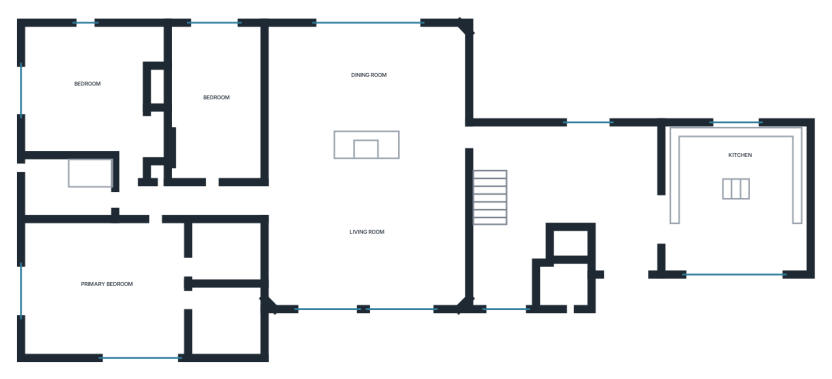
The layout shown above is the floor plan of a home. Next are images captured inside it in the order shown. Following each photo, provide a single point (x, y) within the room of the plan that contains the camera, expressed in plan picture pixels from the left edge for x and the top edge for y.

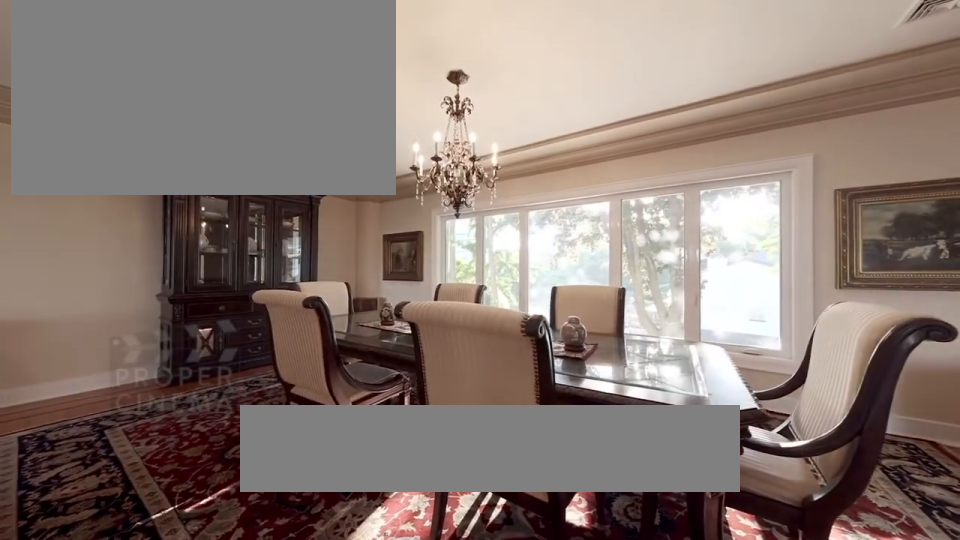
(369, 91)
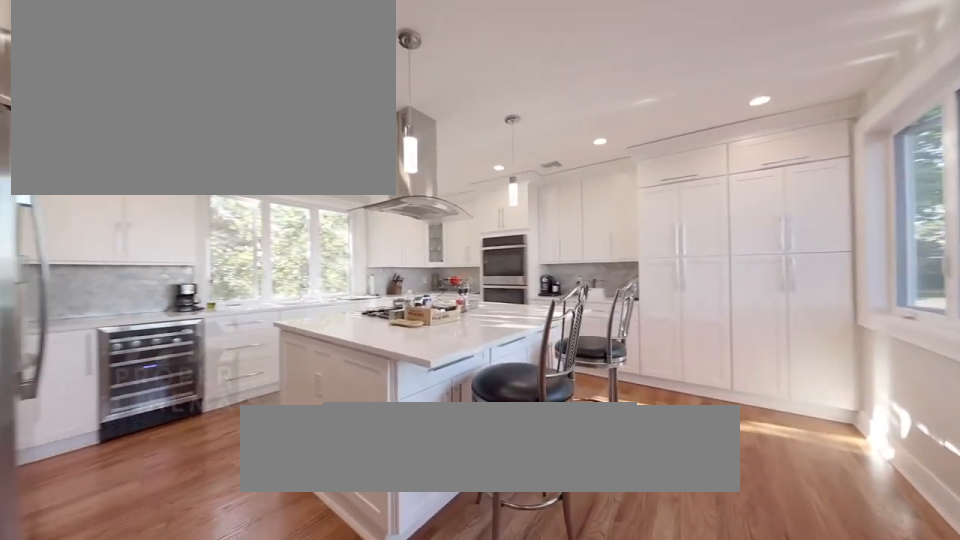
(738, 152)
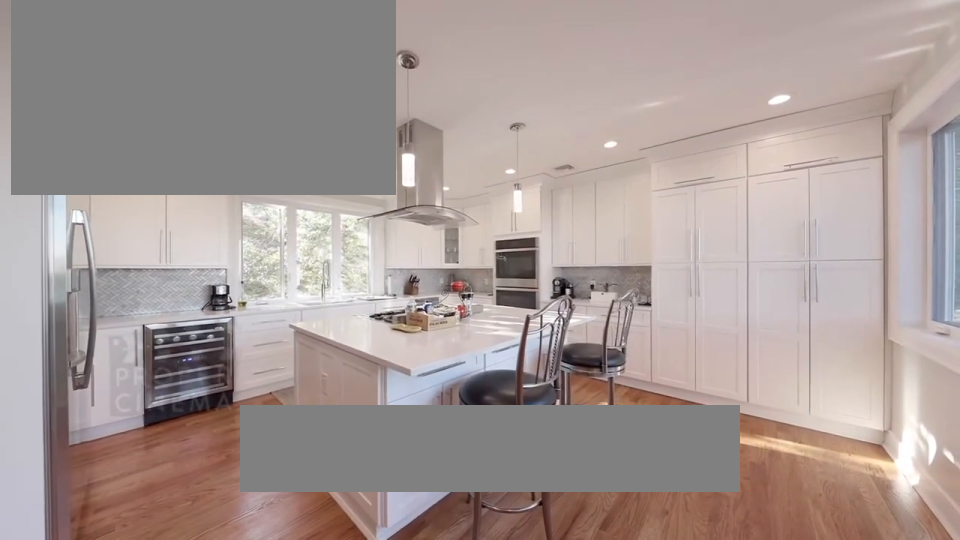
(738, 152)
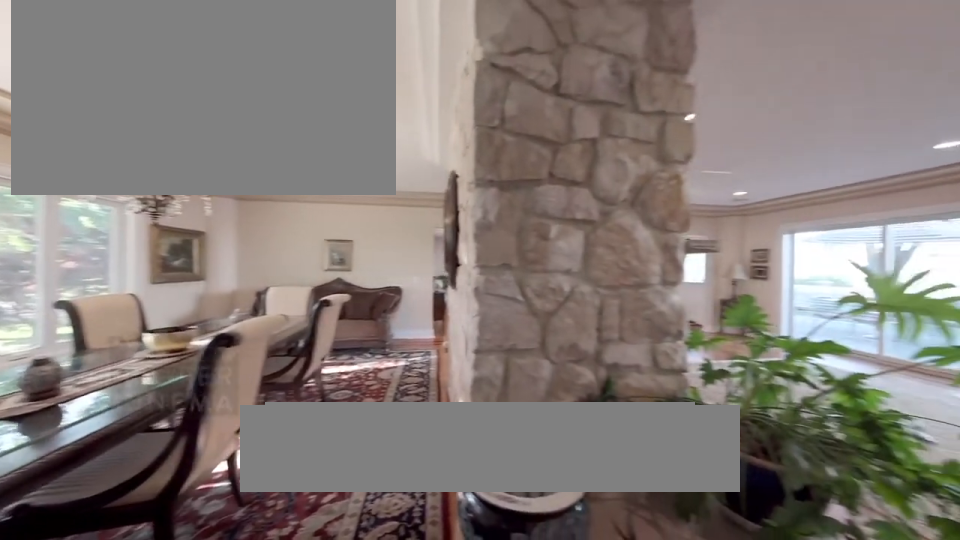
(367, 88)
